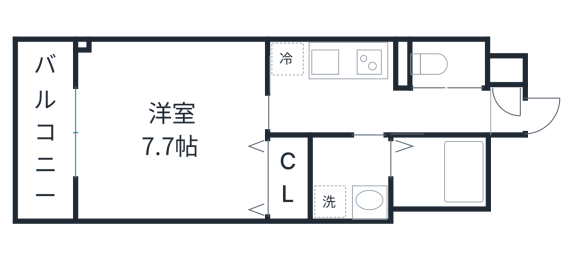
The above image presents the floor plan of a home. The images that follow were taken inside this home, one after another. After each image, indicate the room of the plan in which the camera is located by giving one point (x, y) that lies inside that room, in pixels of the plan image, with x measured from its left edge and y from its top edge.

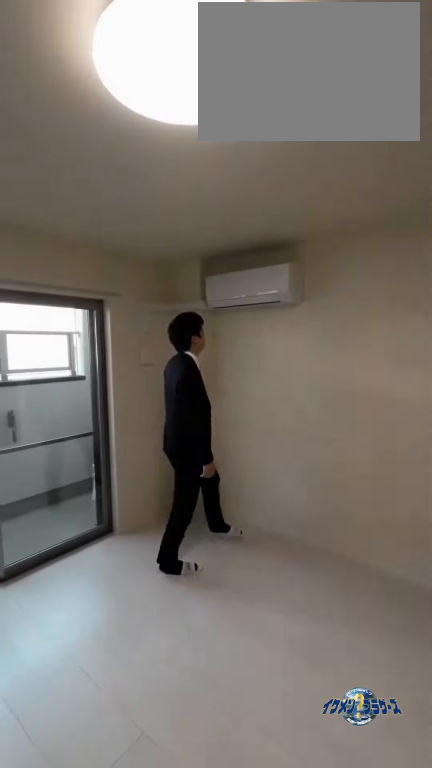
(172, 131)
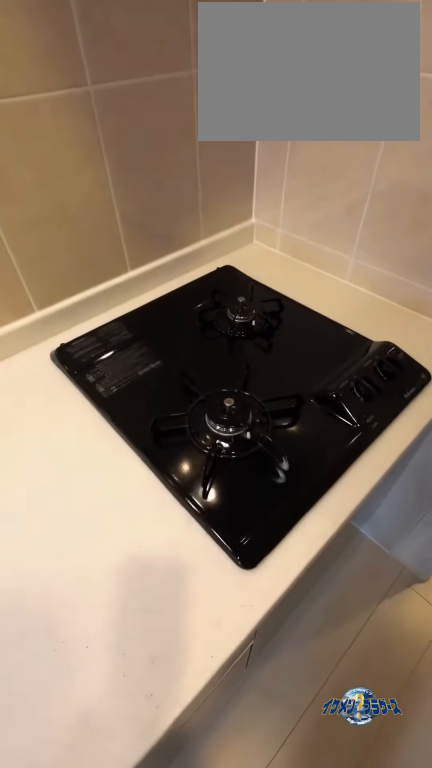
(326, 65)
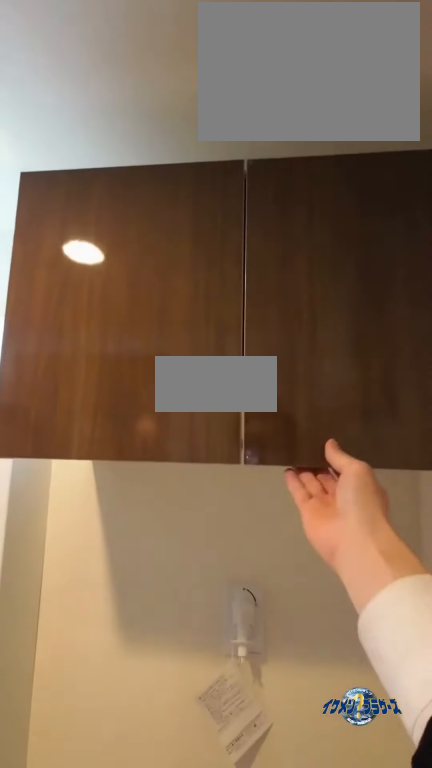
(354, 191)
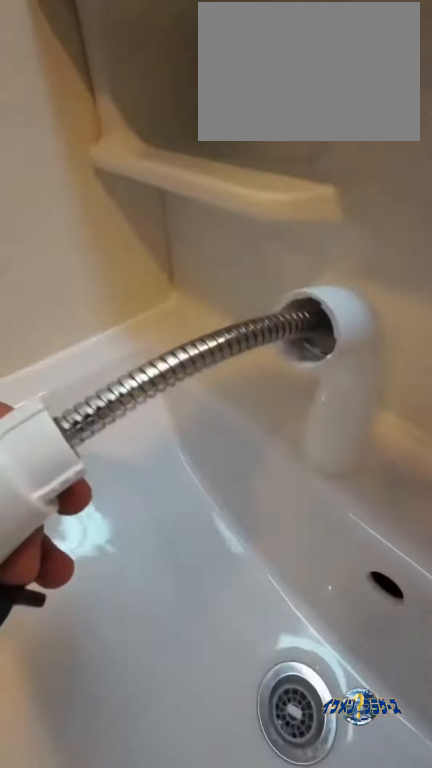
(354, 191)
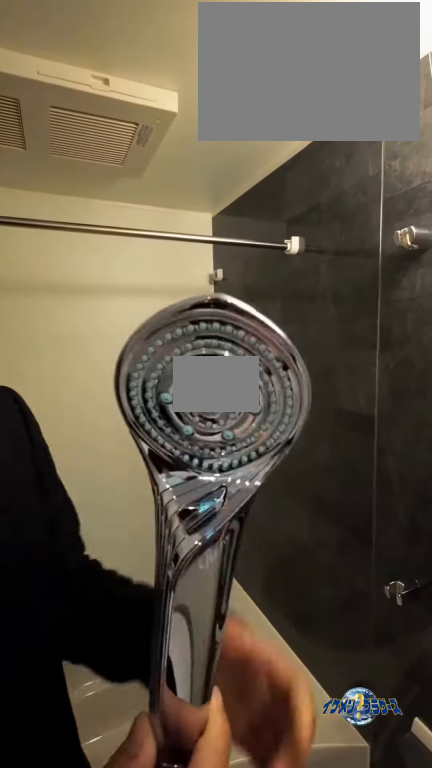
(441, 174)
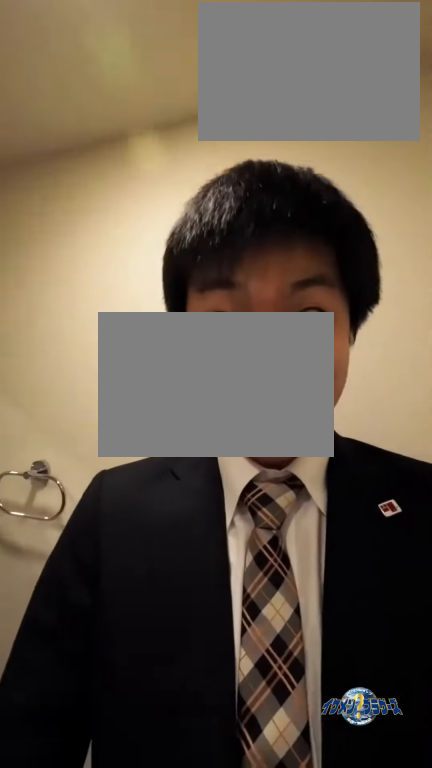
(450, 64)
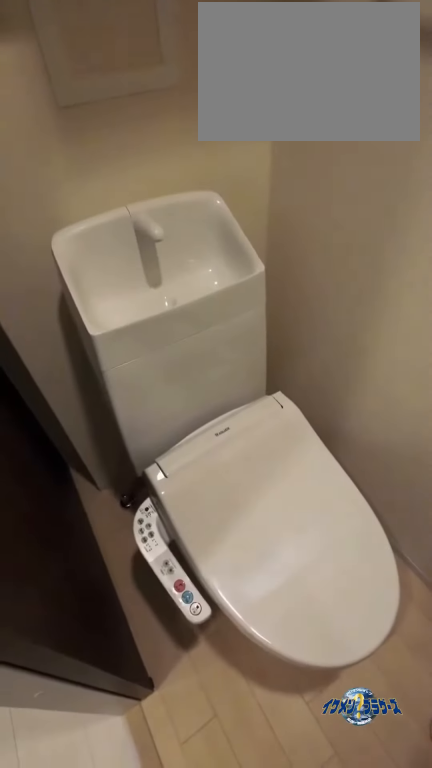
(450, 64)
